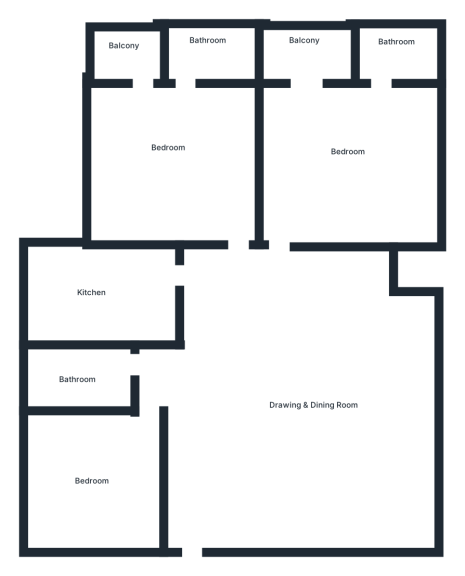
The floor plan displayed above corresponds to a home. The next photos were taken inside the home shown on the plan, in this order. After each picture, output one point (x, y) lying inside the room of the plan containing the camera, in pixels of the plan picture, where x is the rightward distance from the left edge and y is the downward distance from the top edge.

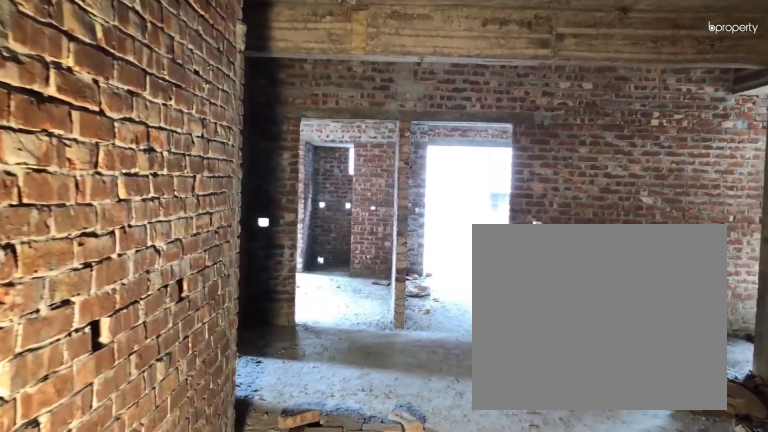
(194, 500)
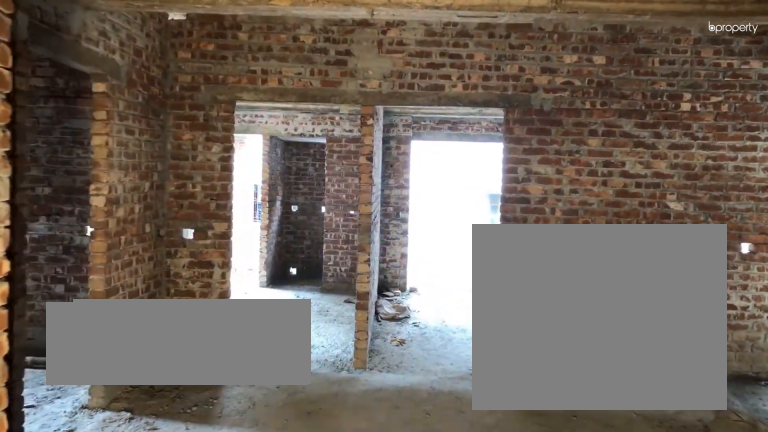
(194, 500)
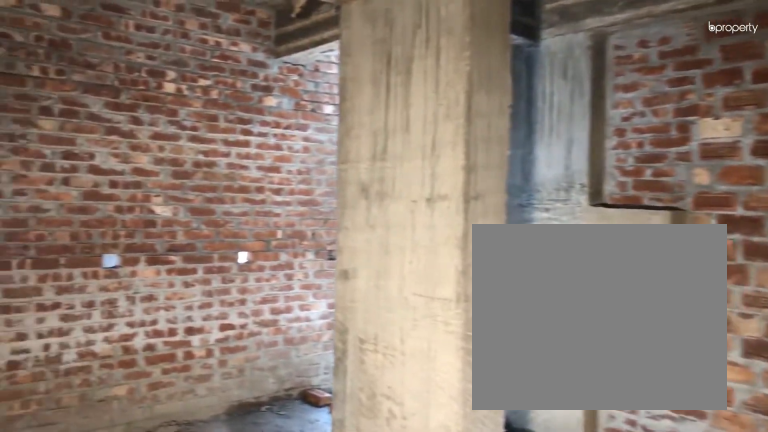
(314, 404)
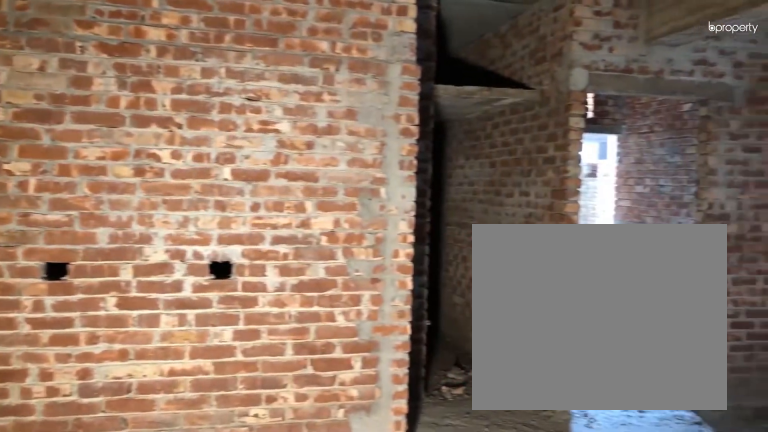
(314, 404)
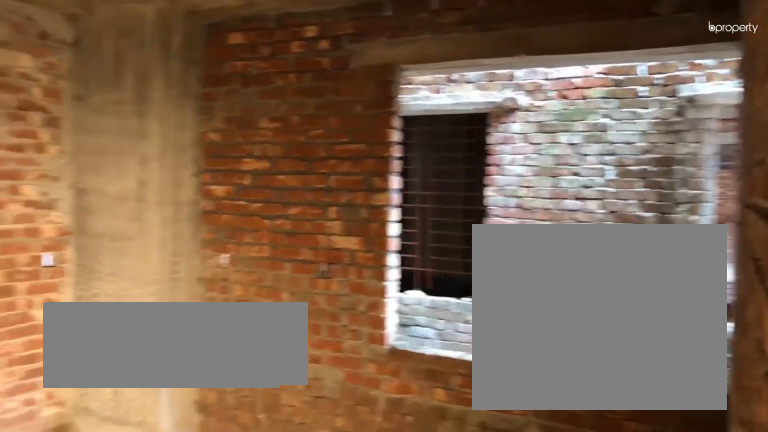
(81, 480)
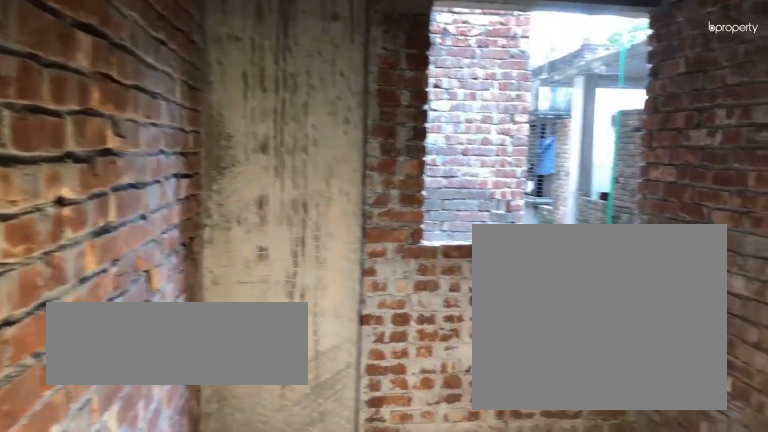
(104, 288)
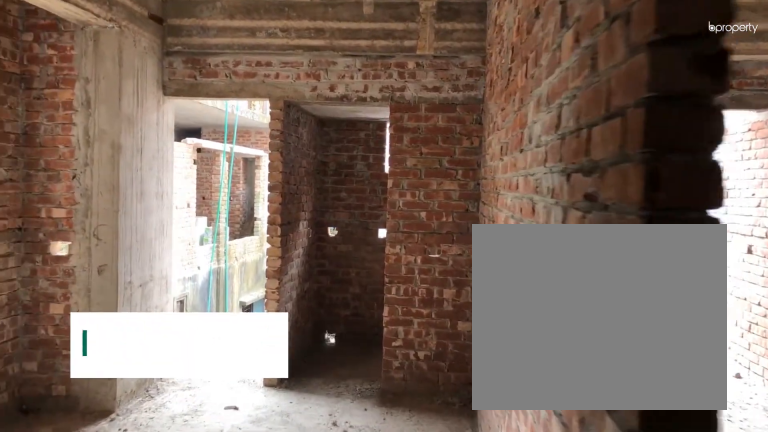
(235, 247)
